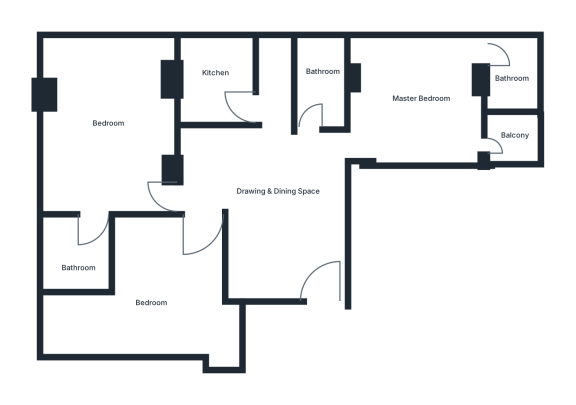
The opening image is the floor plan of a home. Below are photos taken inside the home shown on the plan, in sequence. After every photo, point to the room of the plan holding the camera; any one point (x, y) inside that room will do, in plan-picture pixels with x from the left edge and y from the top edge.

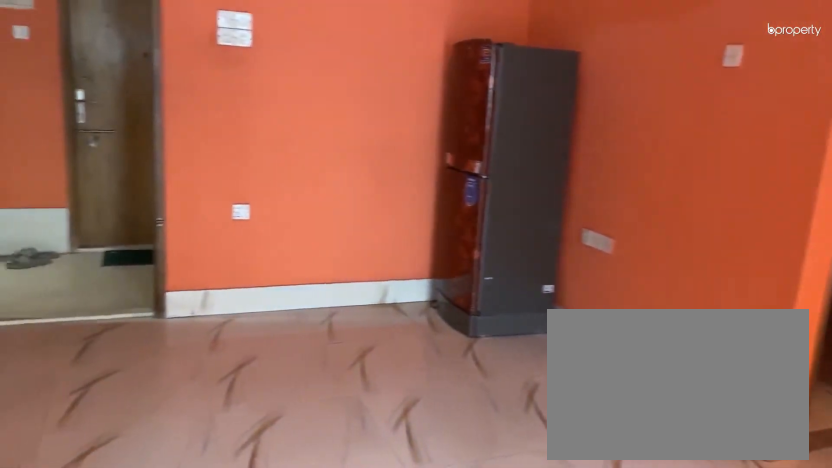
(283, 204)
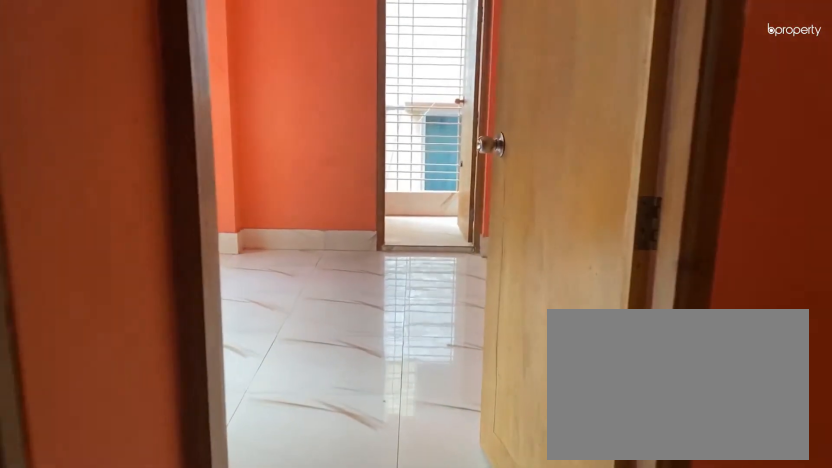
(372, 131)
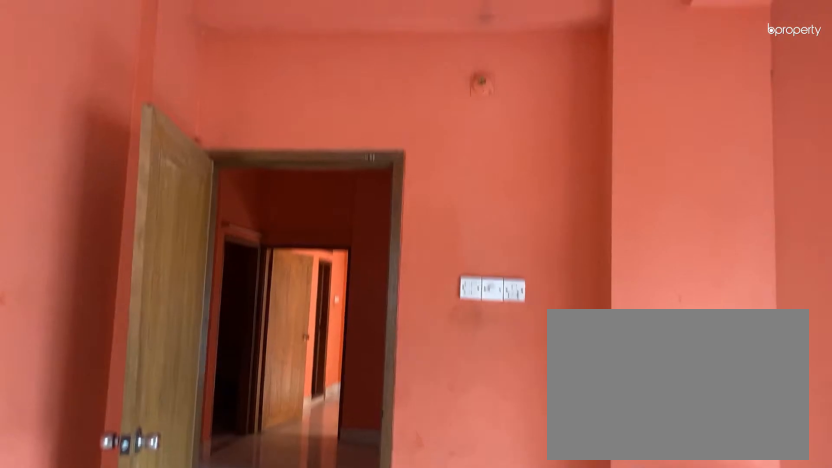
(432, 108)
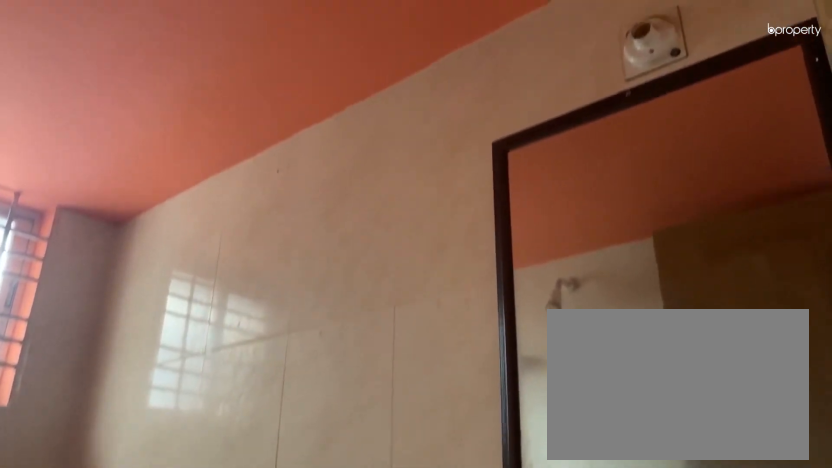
(319, 79)
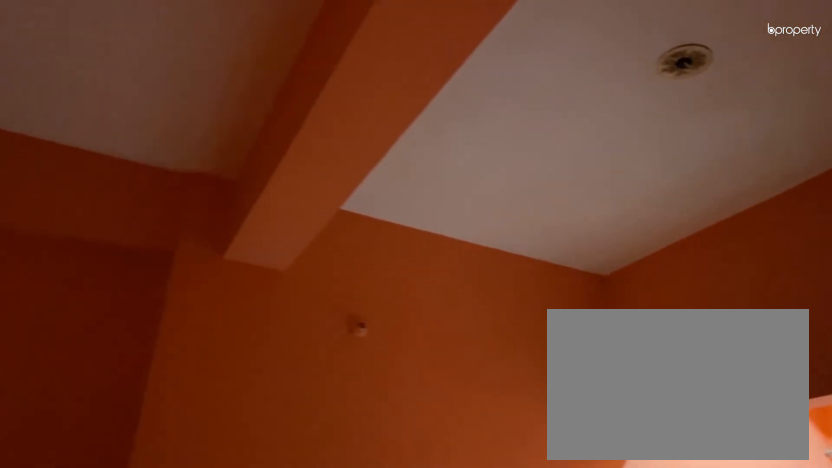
(176, 280)
